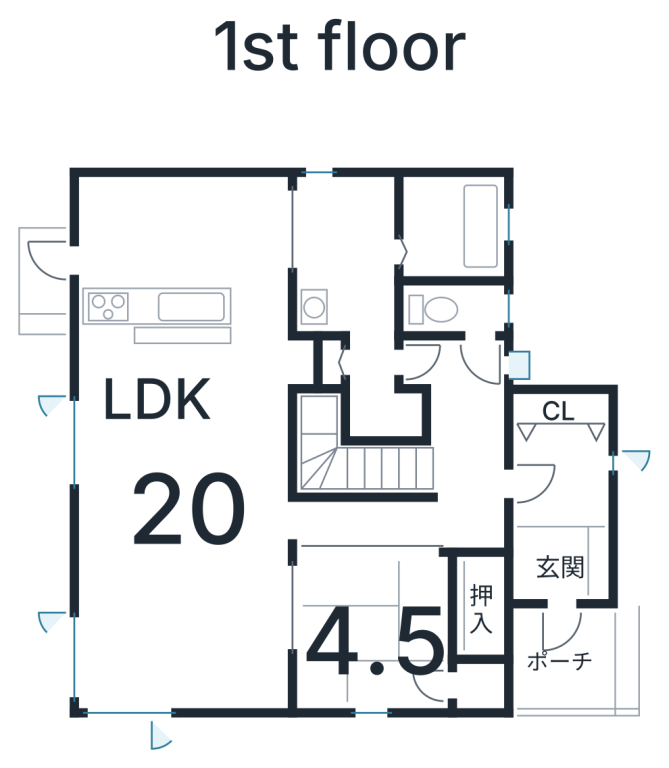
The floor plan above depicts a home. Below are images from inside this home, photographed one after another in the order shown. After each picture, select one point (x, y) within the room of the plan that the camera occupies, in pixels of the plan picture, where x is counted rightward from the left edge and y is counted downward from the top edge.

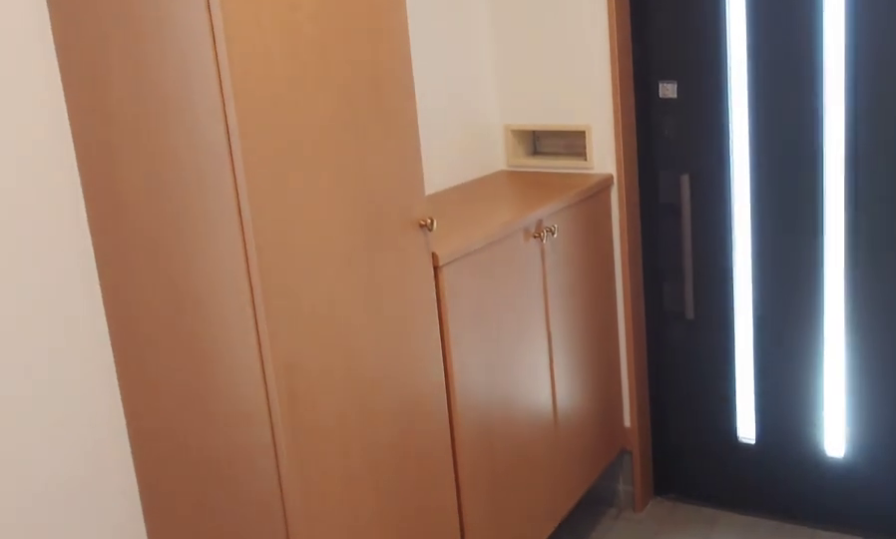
(566, 574)
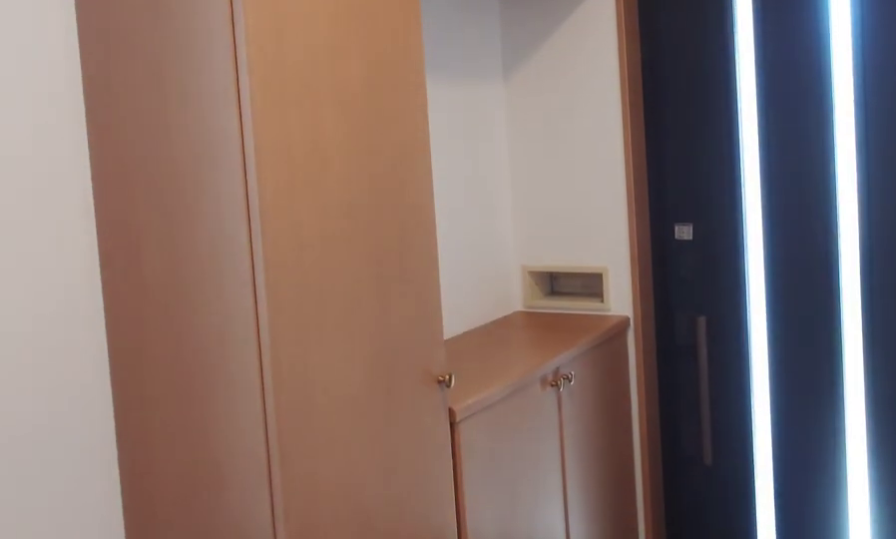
(566, 574)
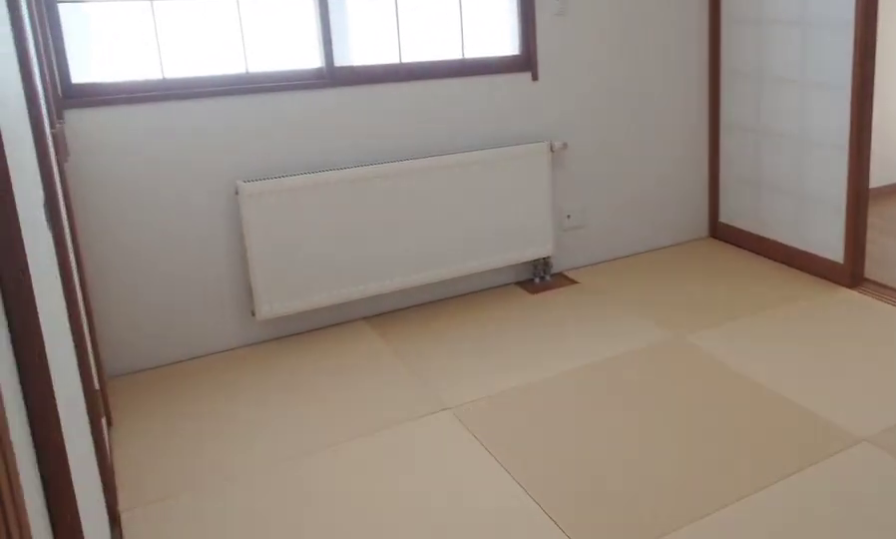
(376, 665)
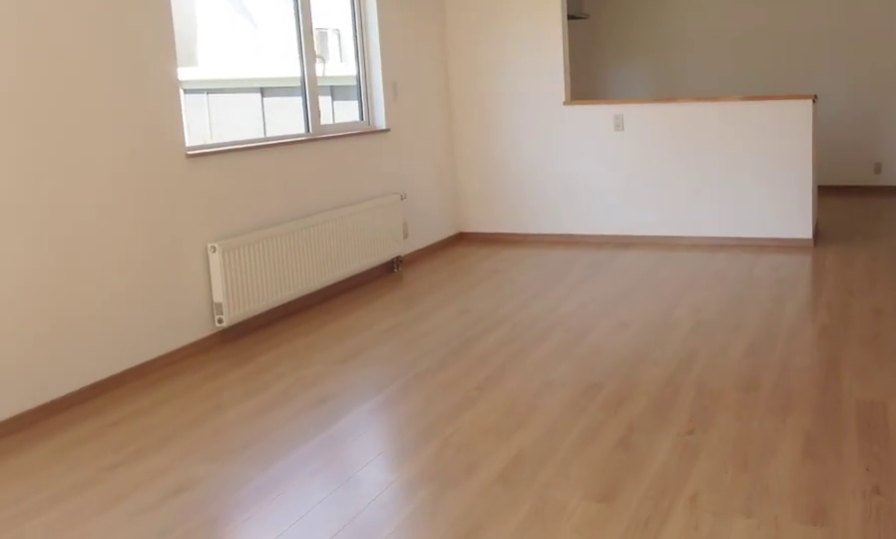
(189, 558)
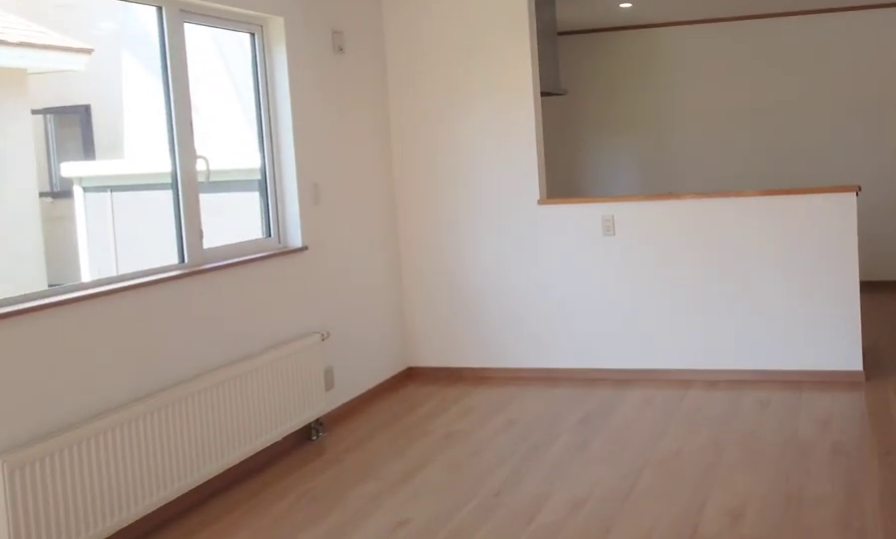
(189, 558)
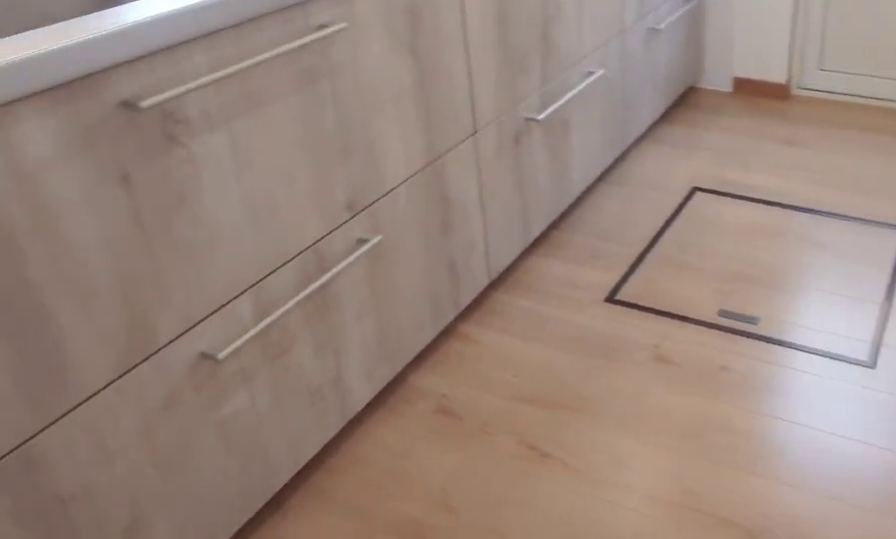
(189, 278)
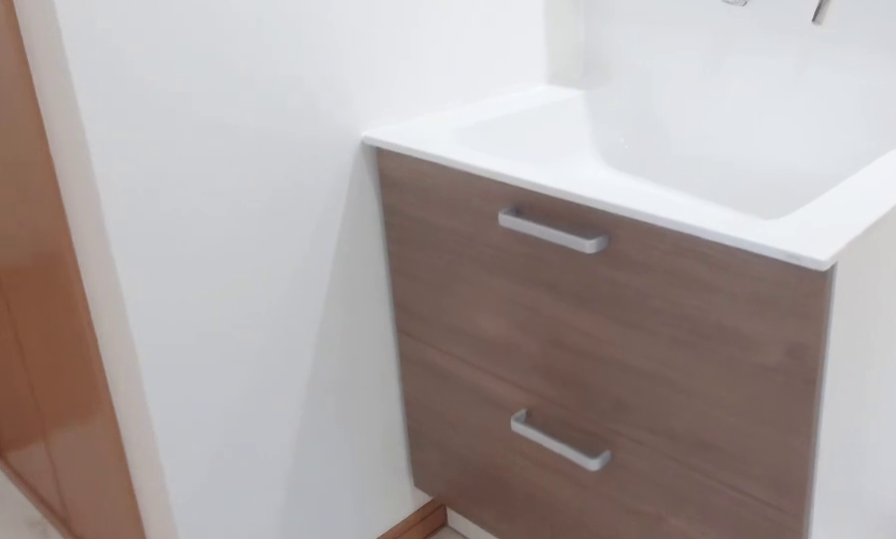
(343, 257)
